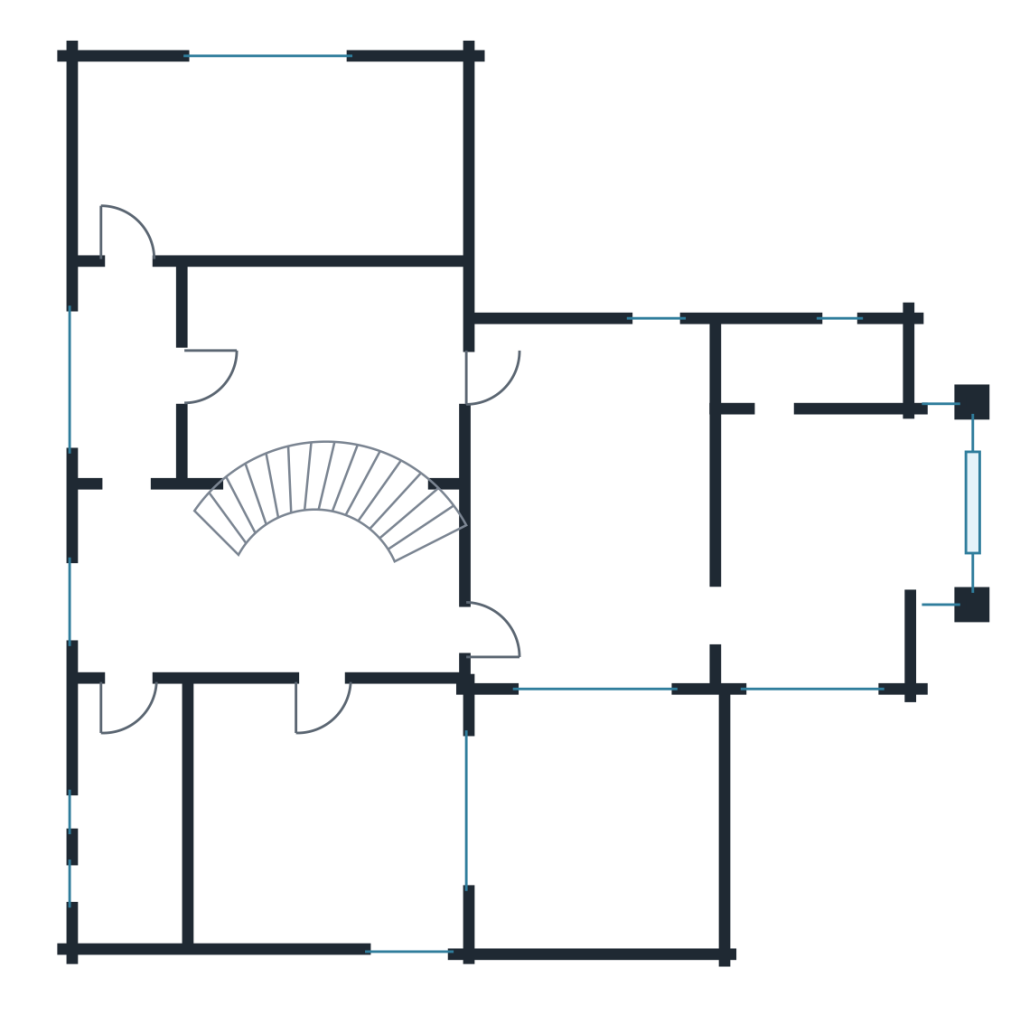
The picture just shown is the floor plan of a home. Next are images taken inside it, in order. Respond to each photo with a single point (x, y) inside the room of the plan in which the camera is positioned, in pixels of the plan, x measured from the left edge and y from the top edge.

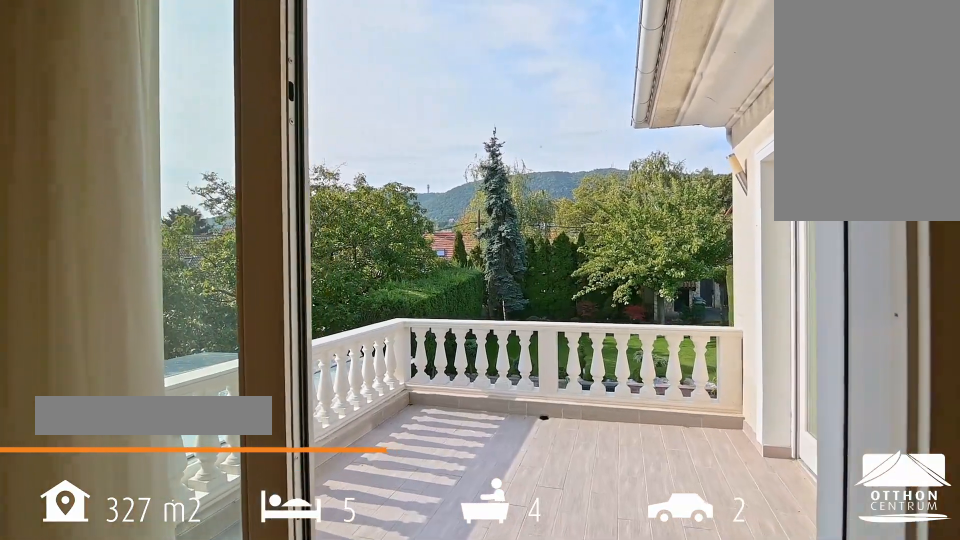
(593, 822)
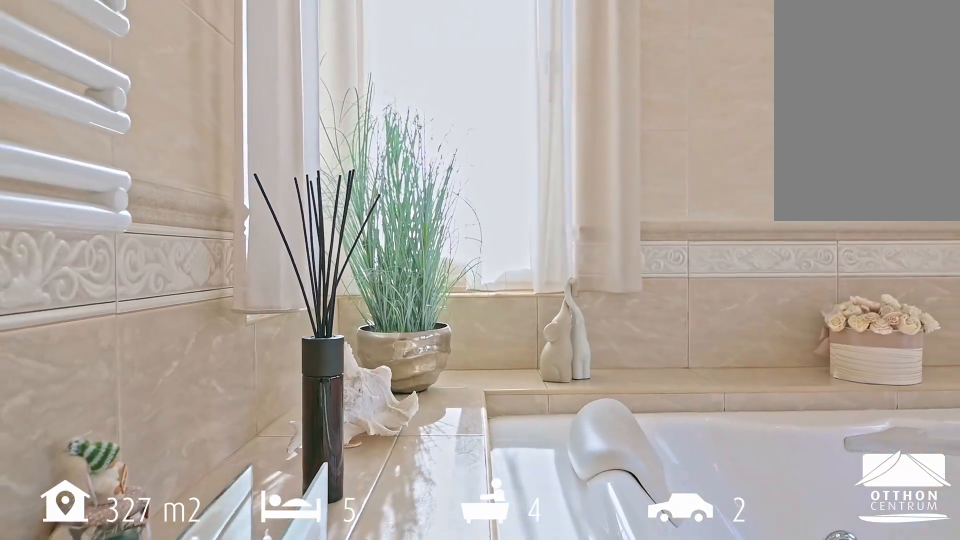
(830, 543)
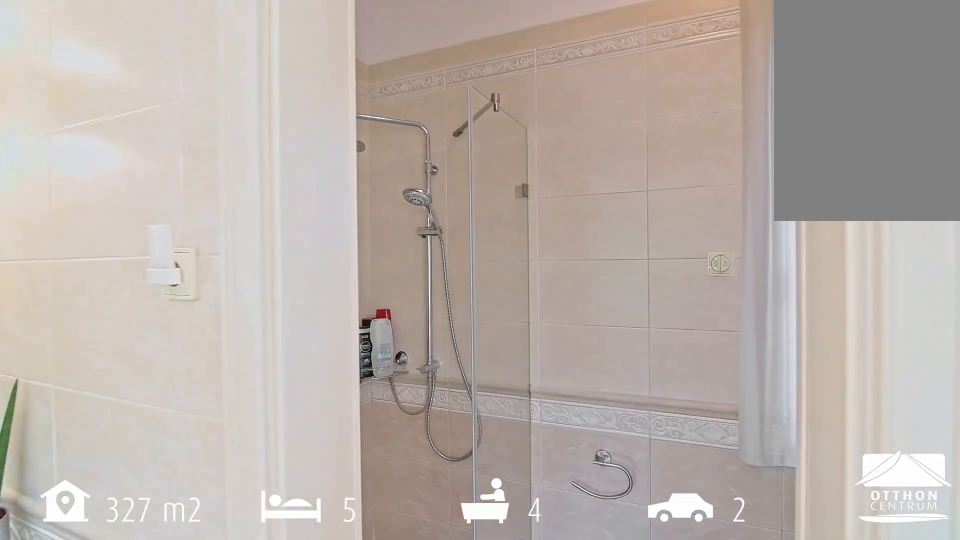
(839, 534)
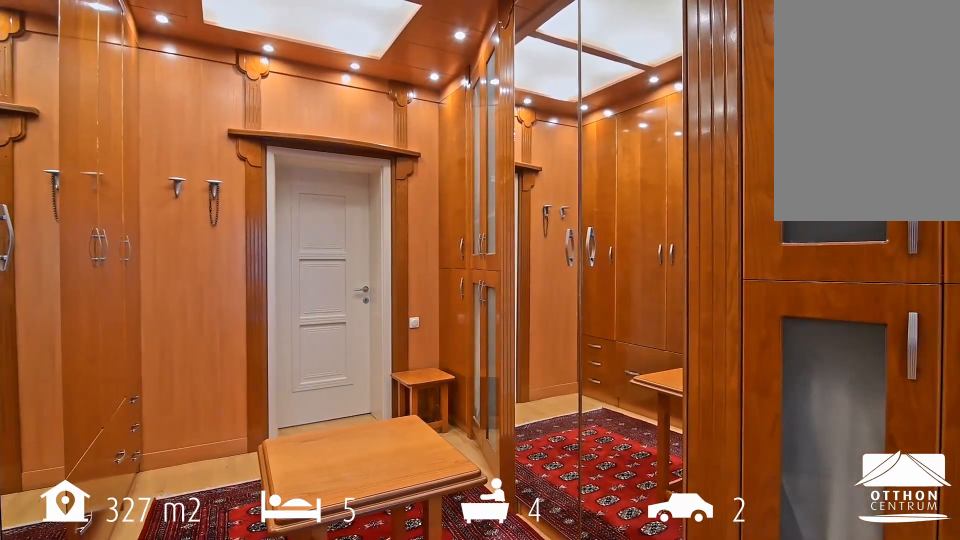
(322, 364)
